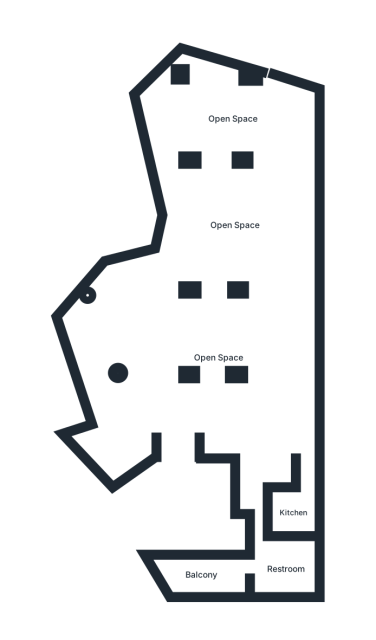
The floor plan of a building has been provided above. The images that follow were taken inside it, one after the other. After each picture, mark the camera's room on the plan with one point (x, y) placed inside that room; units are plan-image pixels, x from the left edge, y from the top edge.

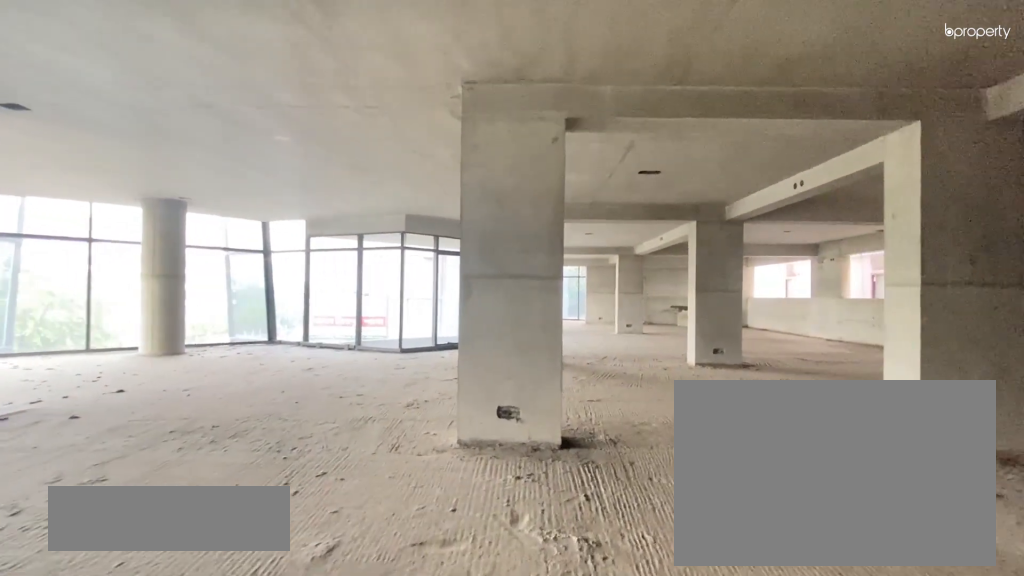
(206, 410)
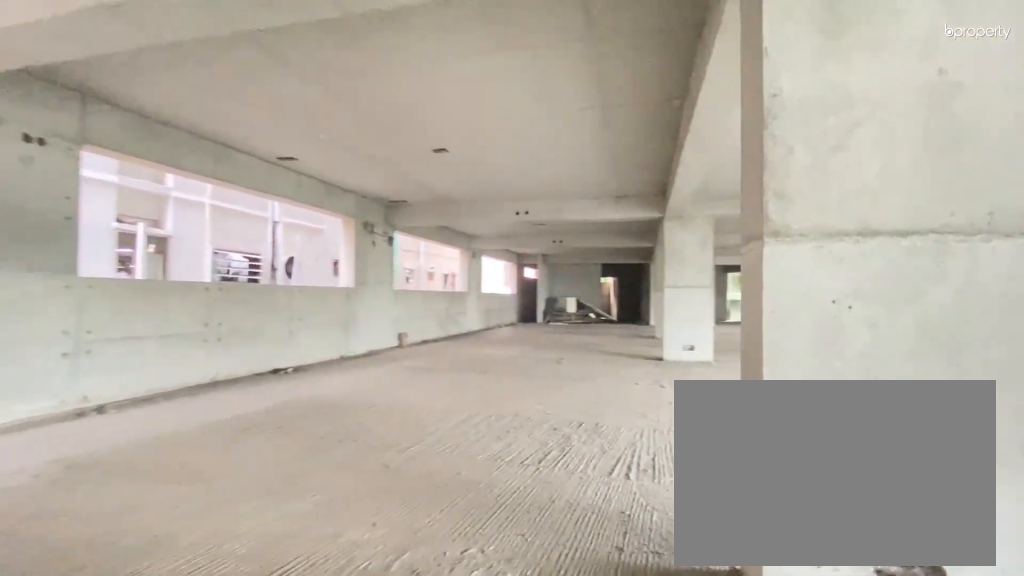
(243, 124)
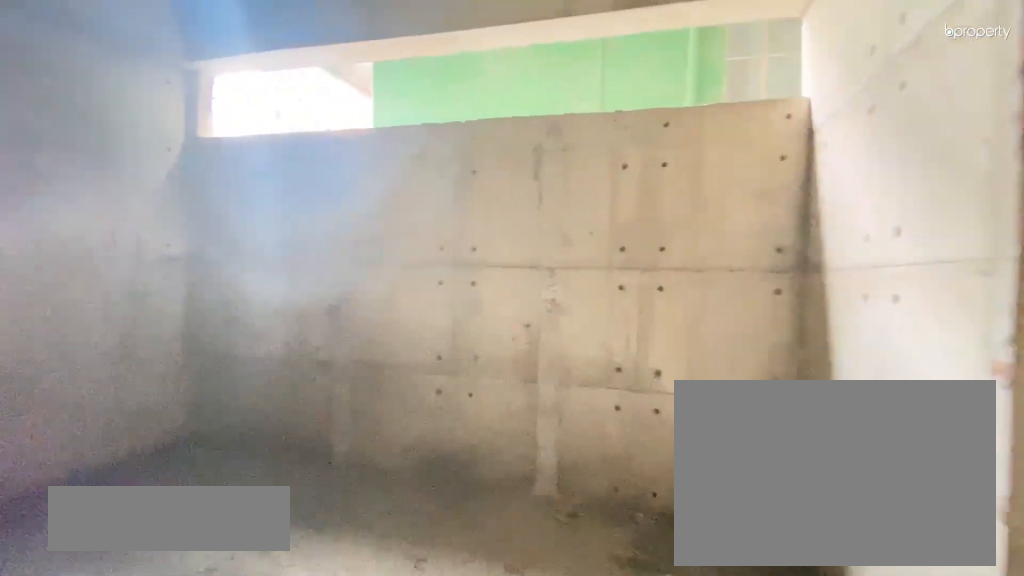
(280, 568)
